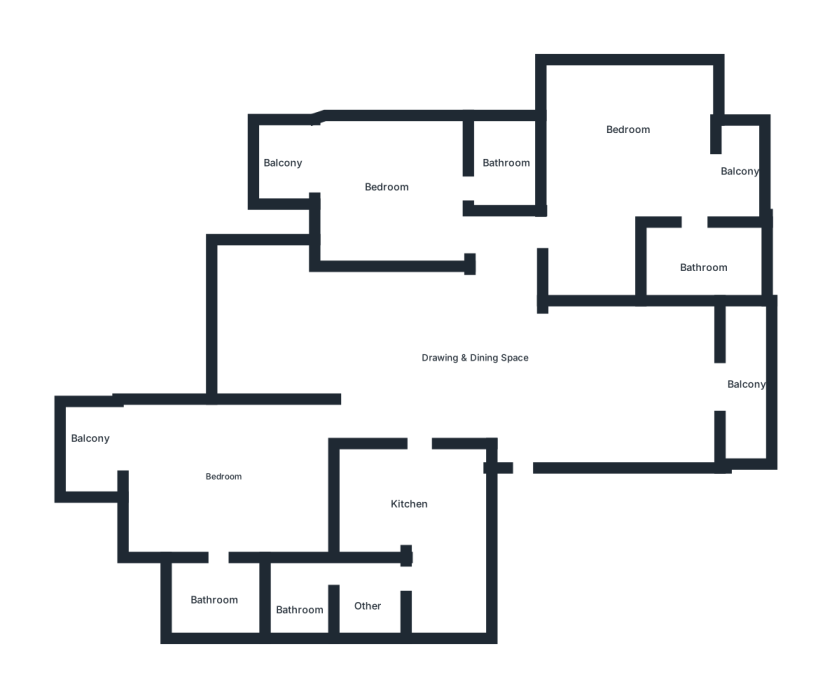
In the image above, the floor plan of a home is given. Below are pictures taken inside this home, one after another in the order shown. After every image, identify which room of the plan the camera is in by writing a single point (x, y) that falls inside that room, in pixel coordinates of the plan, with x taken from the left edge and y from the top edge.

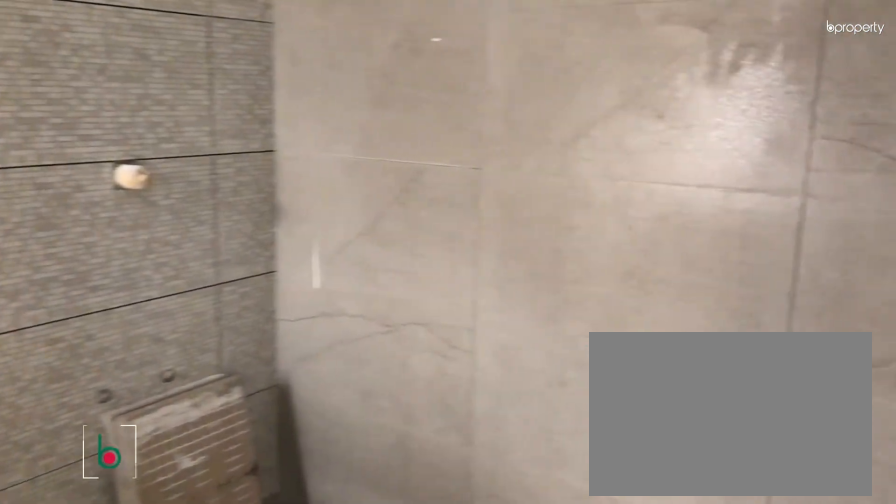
(695, 266)
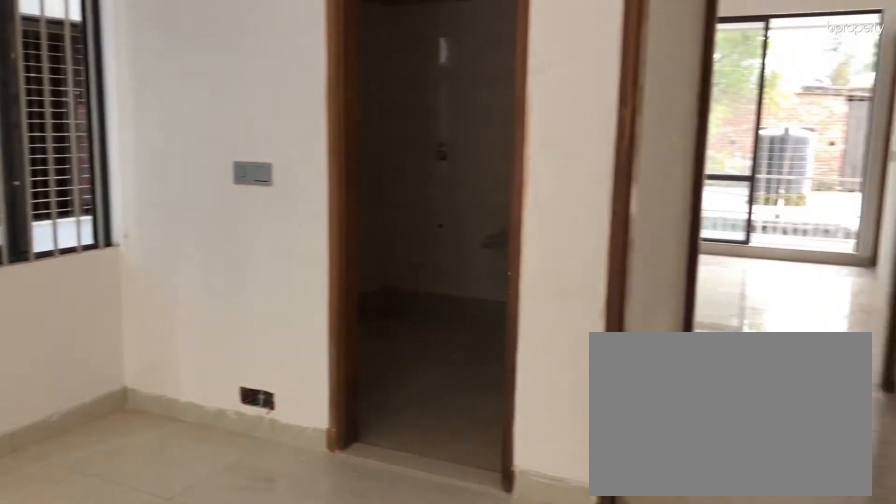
(410, 192)
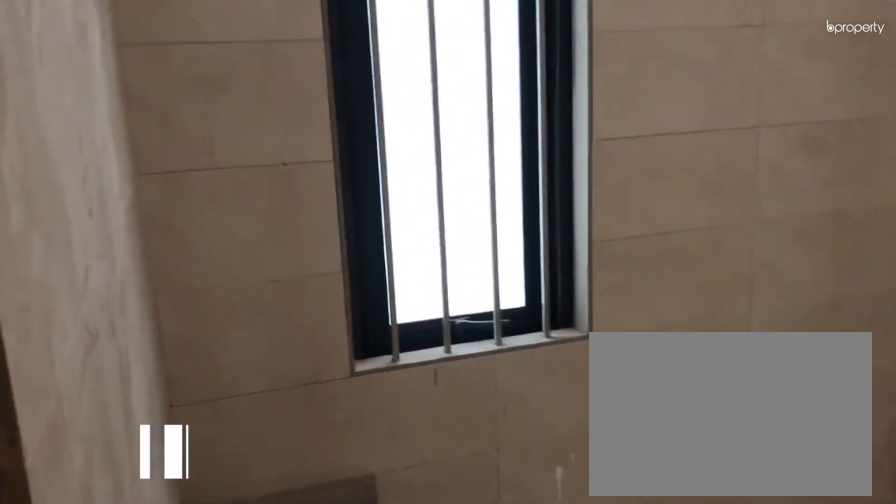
(514, 167)
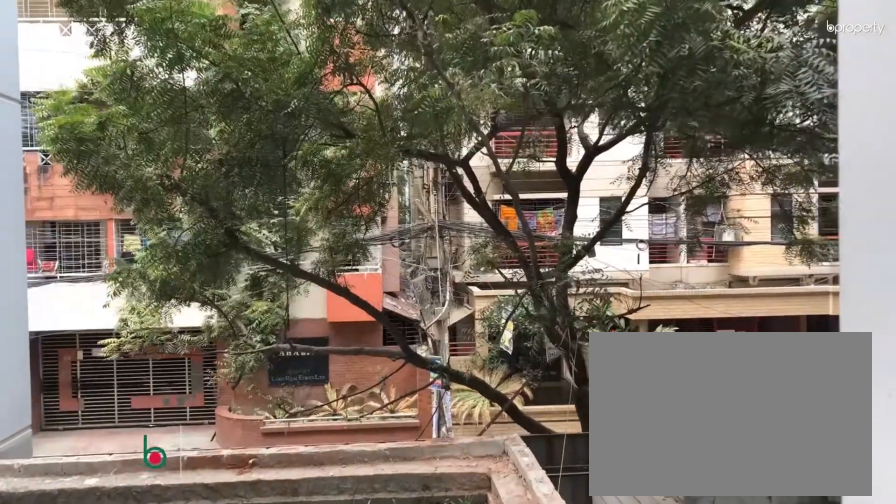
(311, 164)
